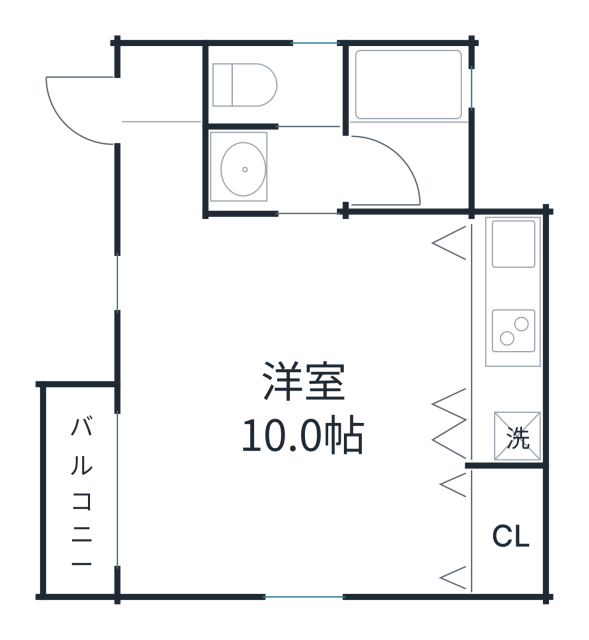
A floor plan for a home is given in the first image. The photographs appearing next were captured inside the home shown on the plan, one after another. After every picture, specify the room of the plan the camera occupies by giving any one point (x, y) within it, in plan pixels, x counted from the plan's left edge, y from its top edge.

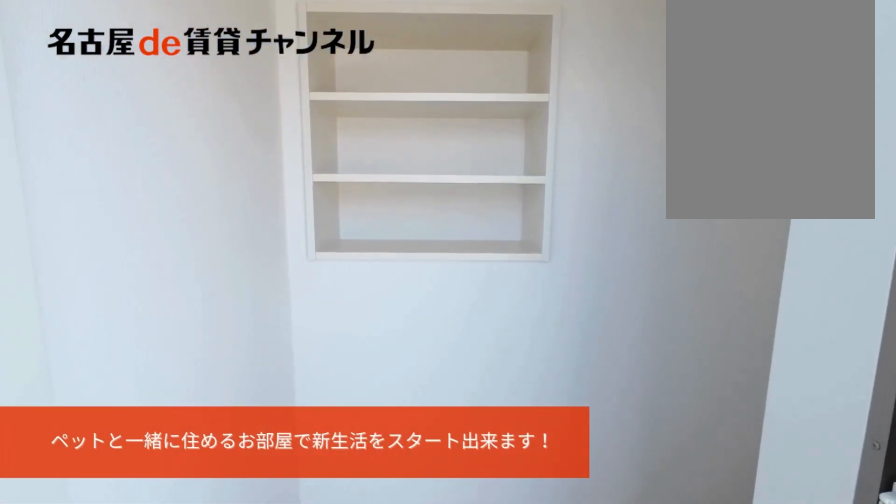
(160, 95)
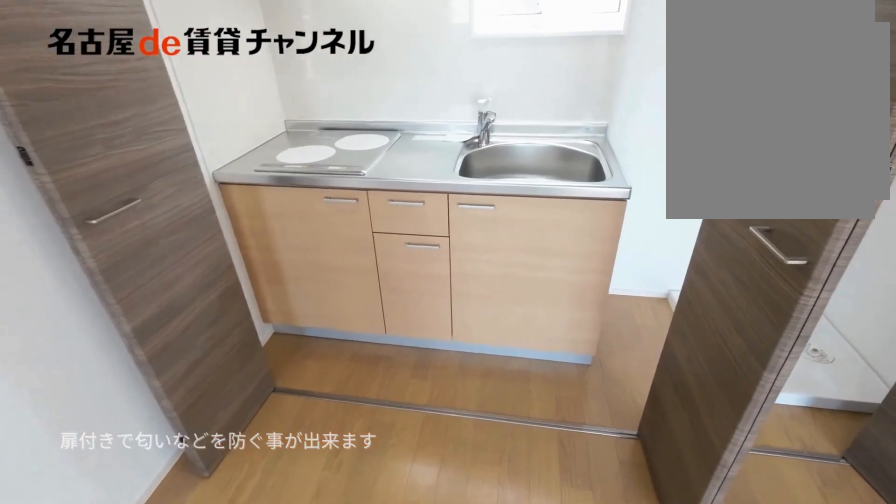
(505, 339)
